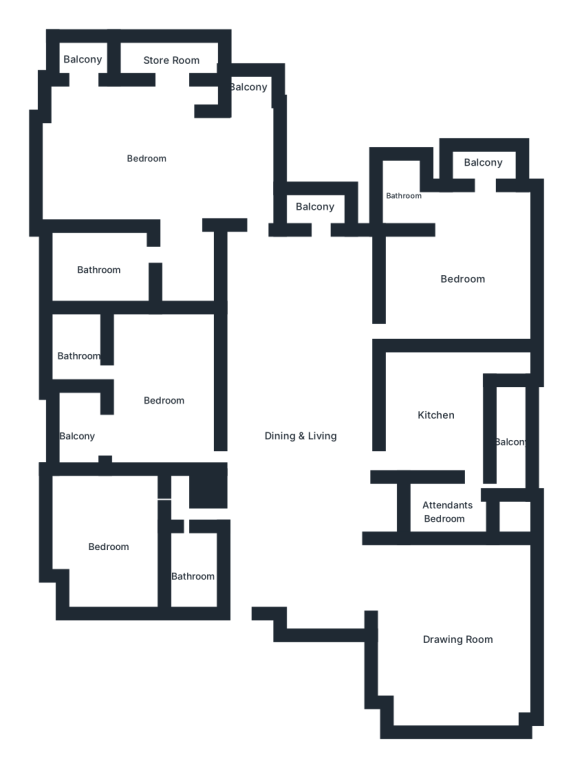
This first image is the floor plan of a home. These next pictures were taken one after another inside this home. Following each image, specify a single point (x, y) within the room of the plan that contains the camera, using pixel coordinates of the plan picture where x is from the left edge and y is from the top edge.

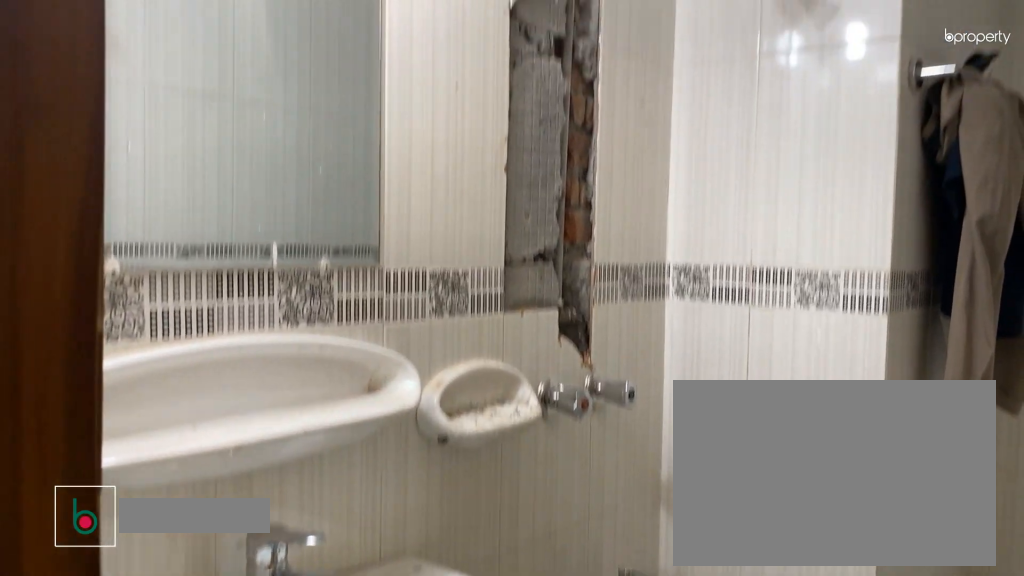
(192, 576)
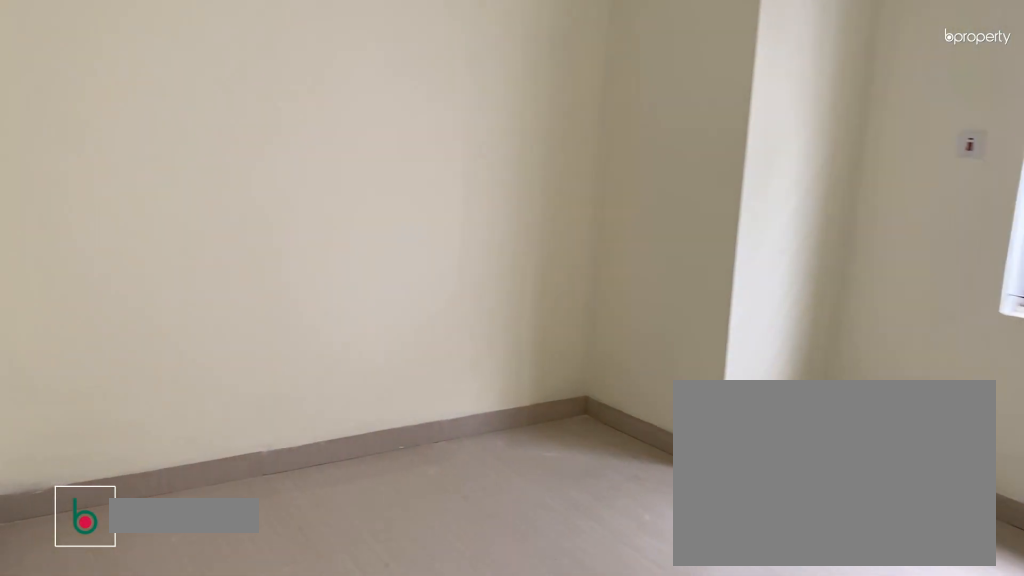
(111, 547)
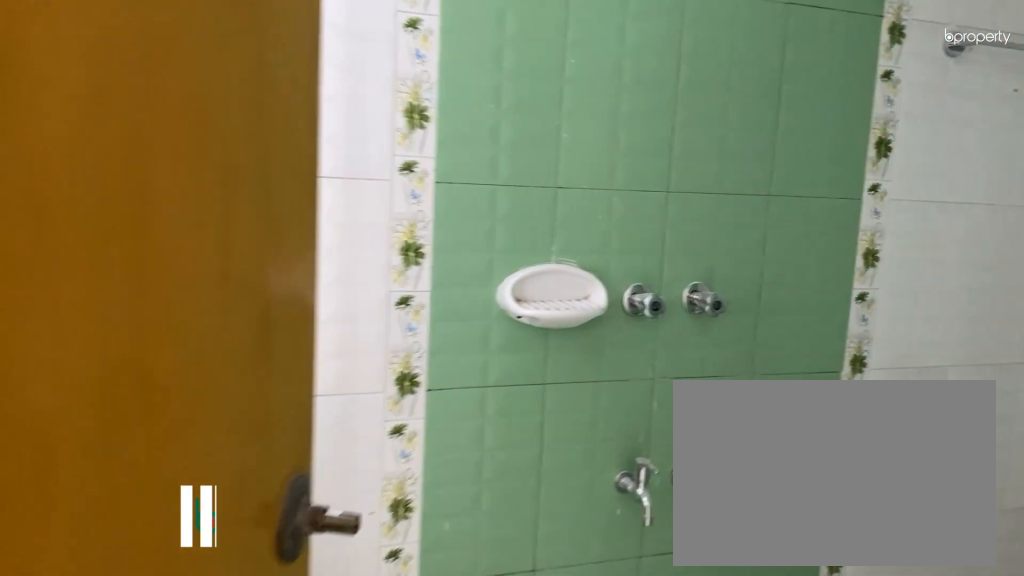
(78, 355)
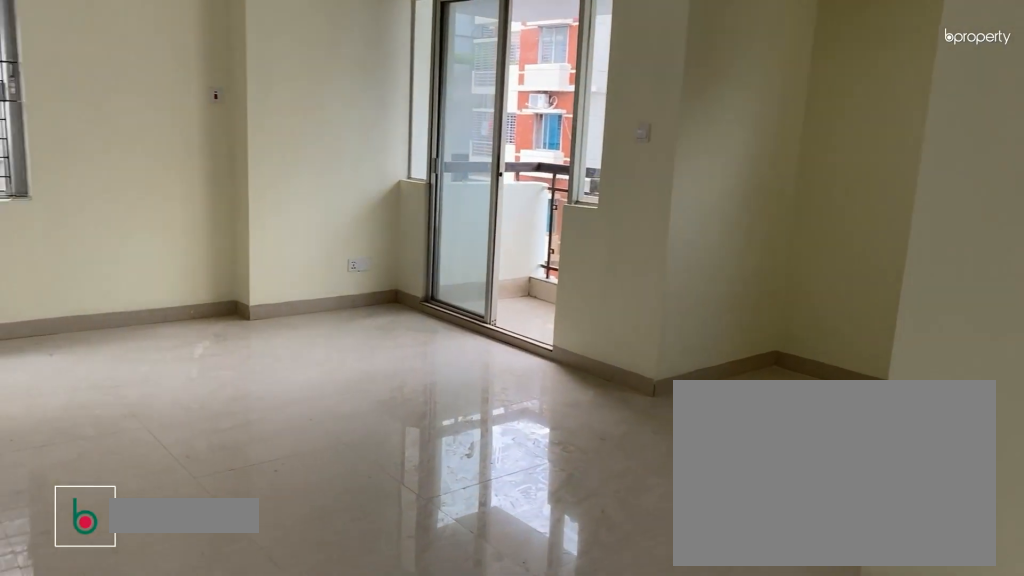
(151, 157)
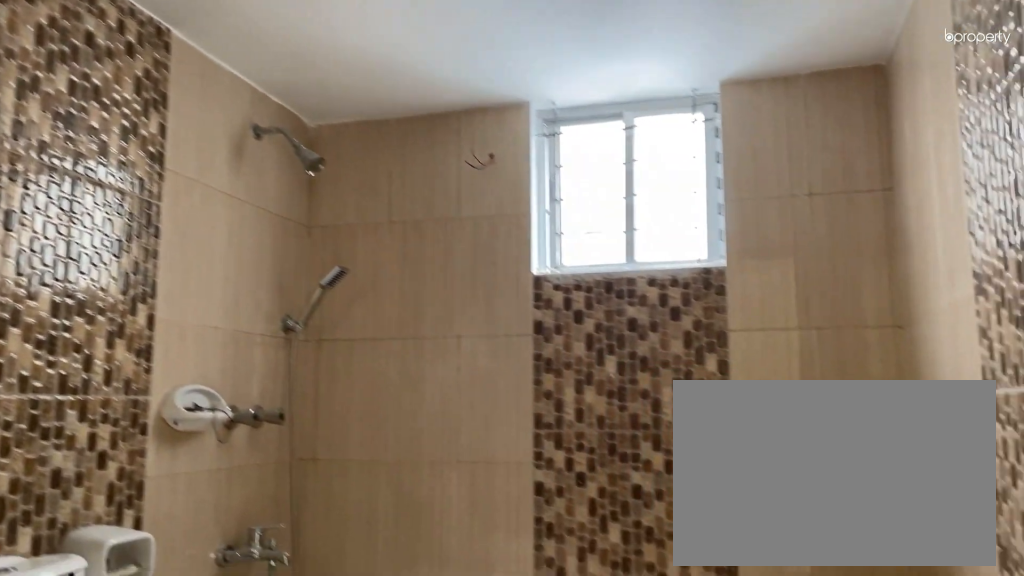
(101, 269)
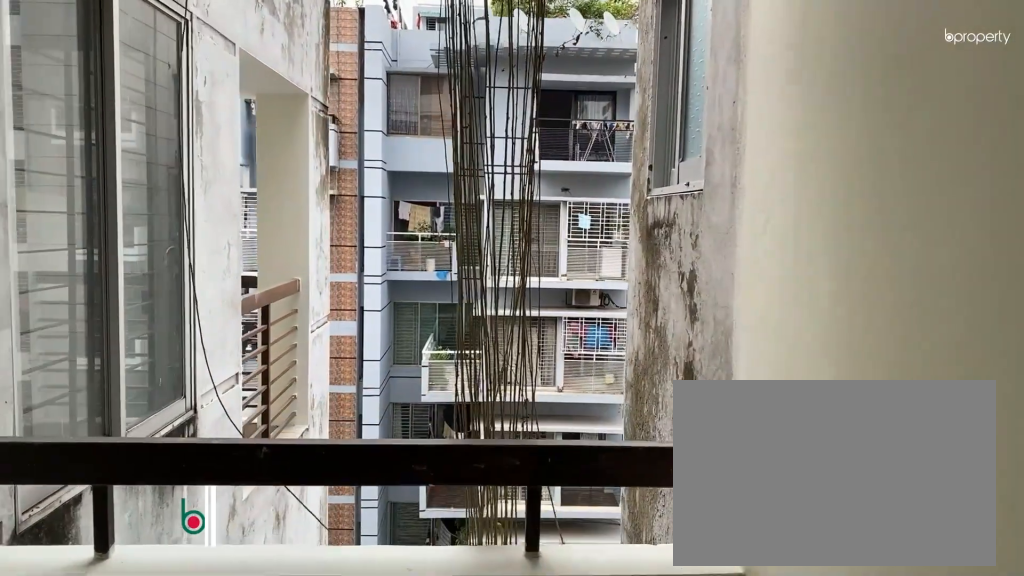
(316, 207)
